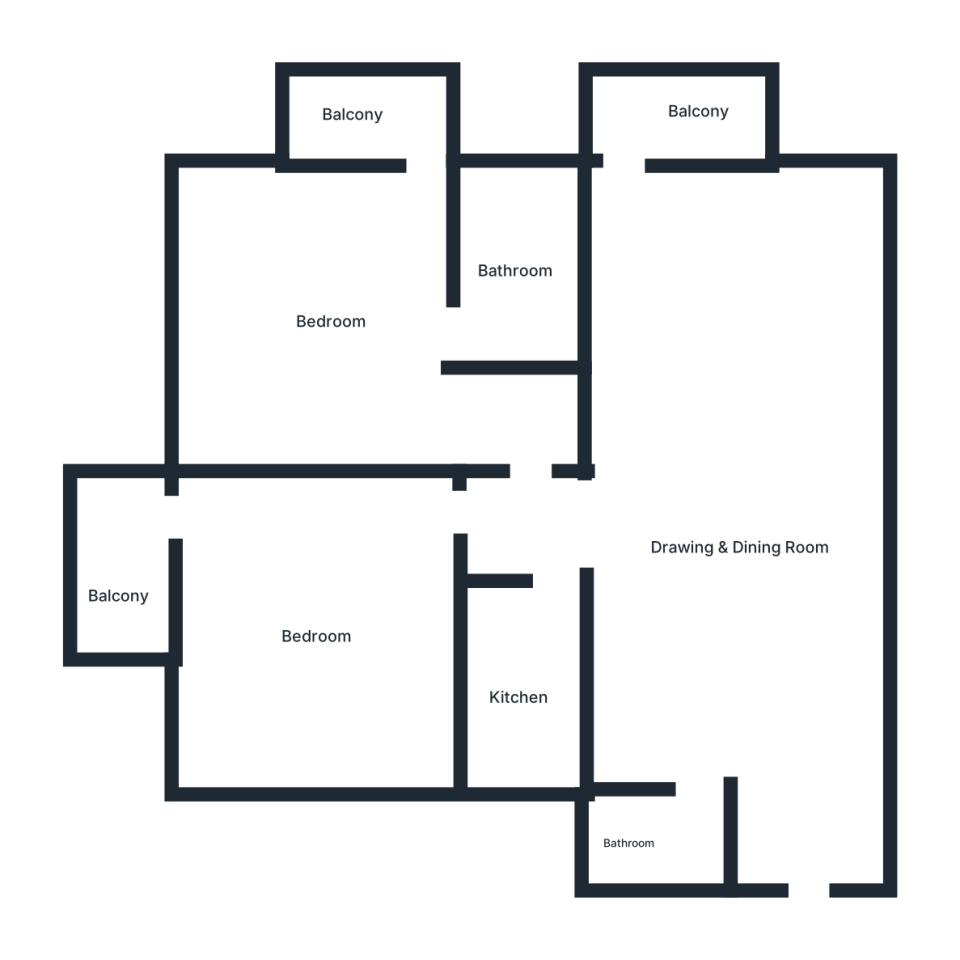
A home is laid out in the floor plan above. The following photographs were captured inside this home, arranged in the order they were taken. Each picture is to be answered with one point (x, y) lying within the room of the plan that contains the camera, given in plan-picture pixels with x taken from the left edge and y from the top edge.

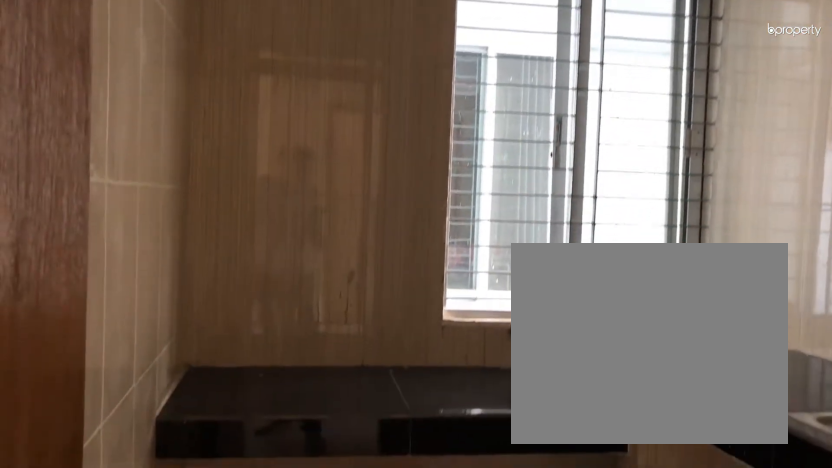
(515, 687)
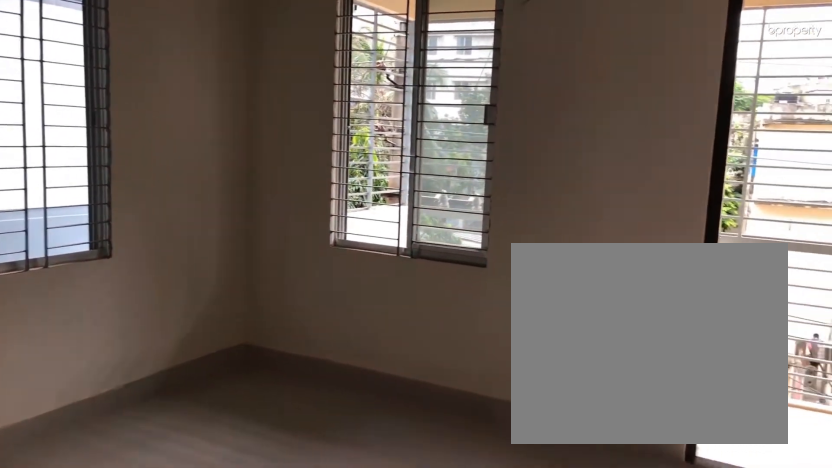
(319, 627)
